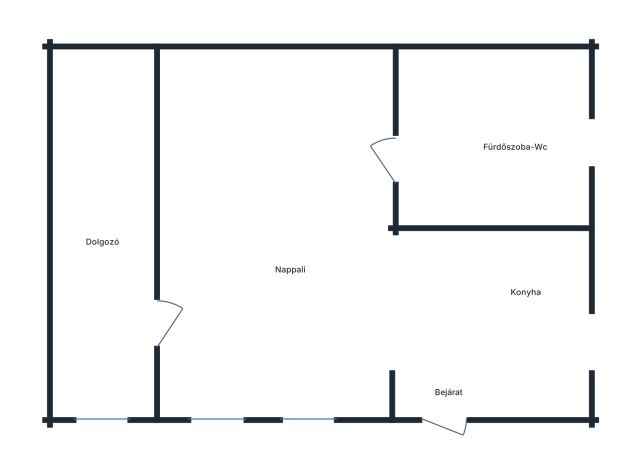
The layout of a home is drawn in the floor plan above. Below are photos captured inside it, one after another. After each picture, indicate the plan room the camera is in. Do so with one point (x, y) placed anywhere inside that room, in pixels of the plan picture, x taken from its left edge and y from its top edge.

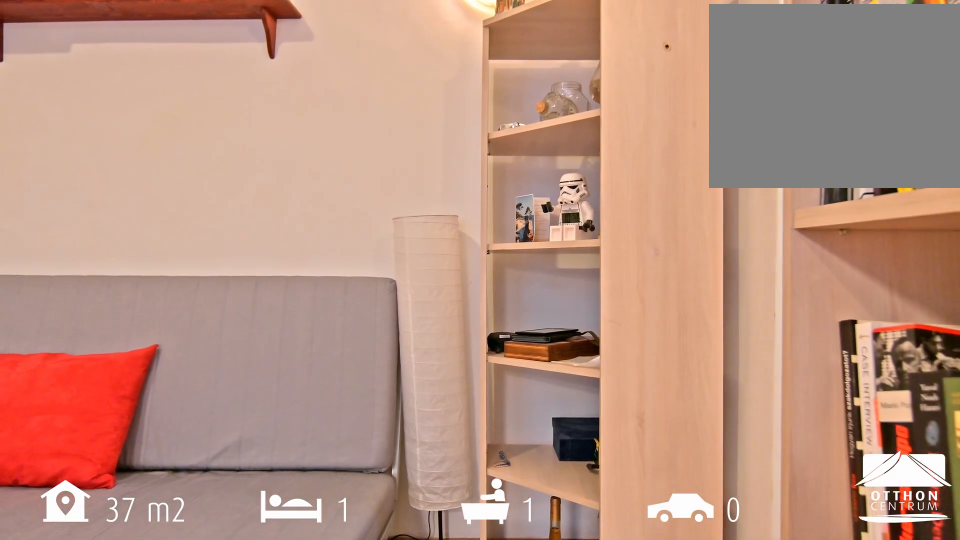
(275, 240)
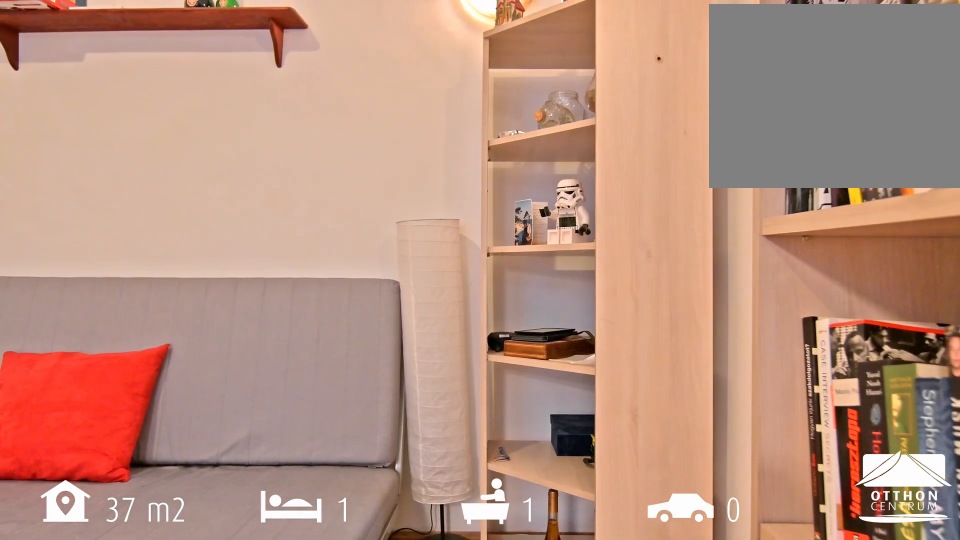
(275, 240)
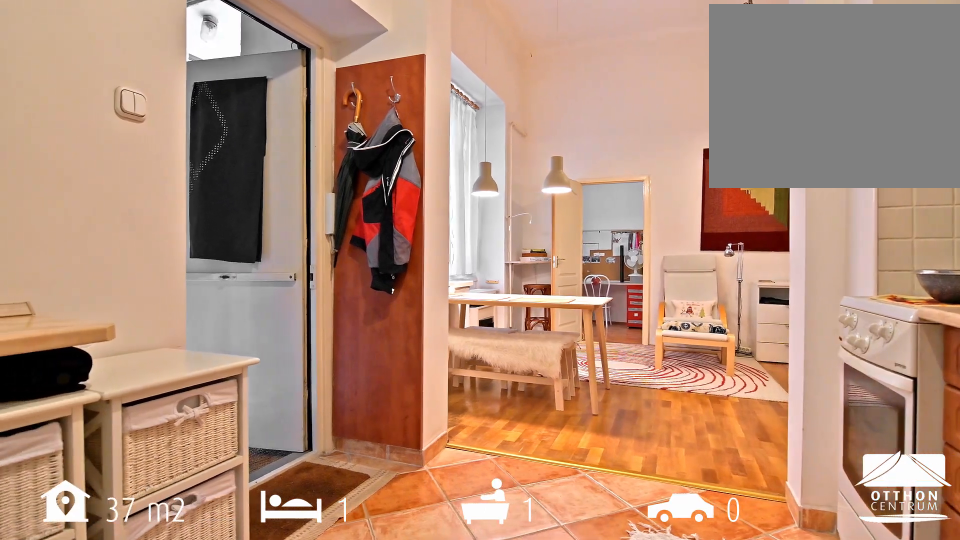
(491, 320)
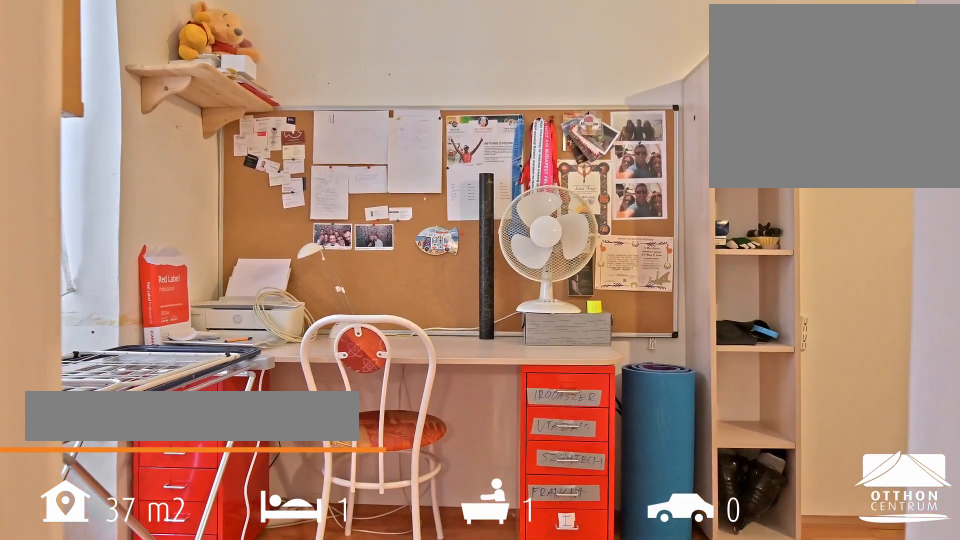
(104, 232)
